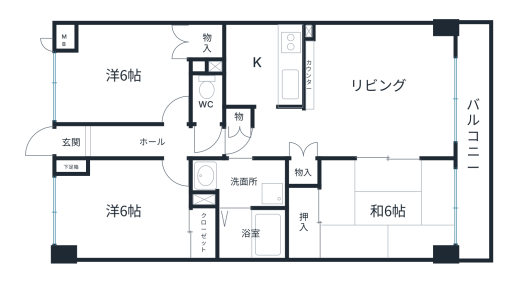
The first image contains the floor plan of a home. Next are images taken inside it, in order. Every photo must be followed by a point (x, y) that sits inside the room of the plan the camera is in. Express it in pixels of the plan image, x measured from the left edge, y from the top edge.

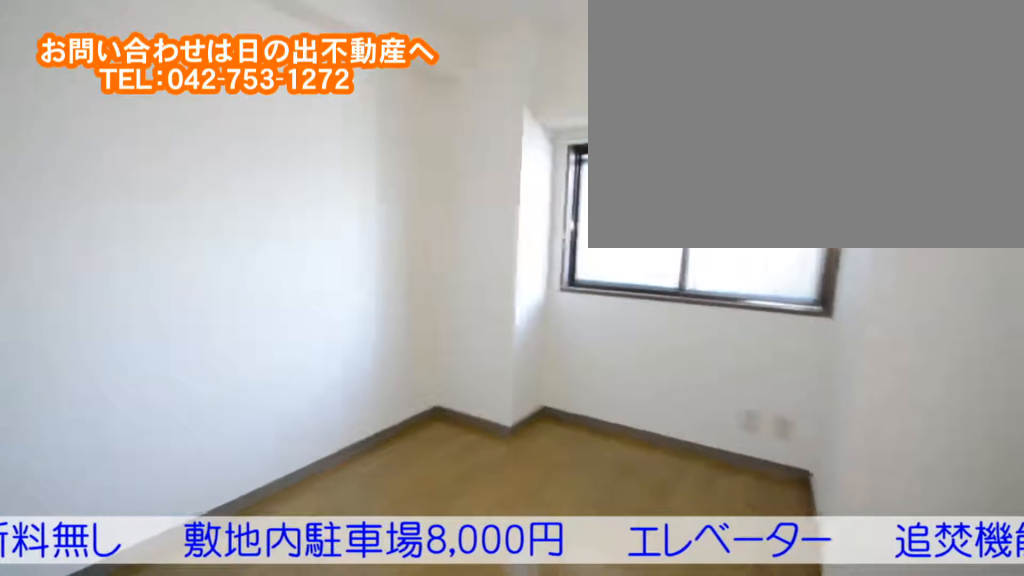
(94, 223)
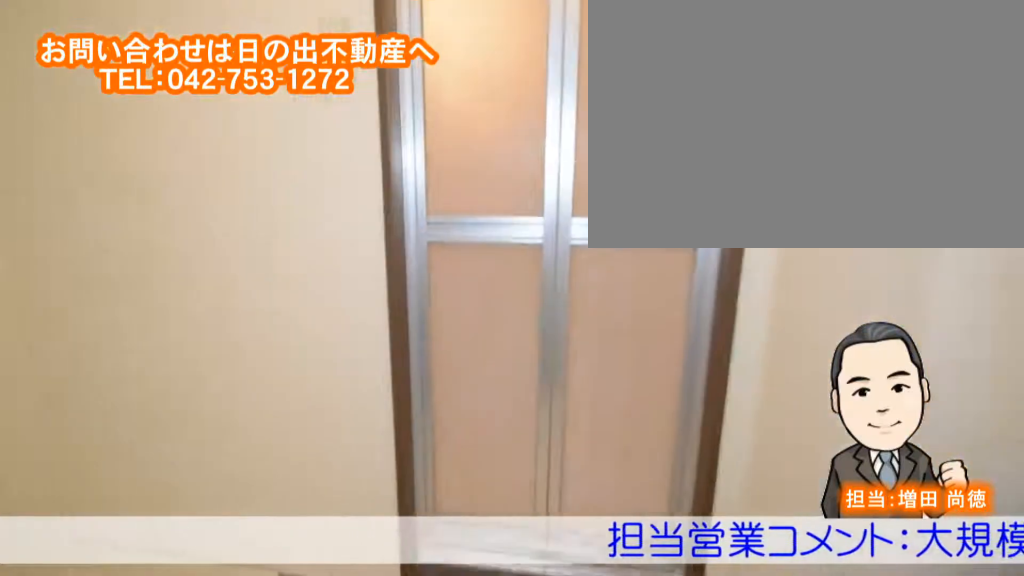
(258, 179)
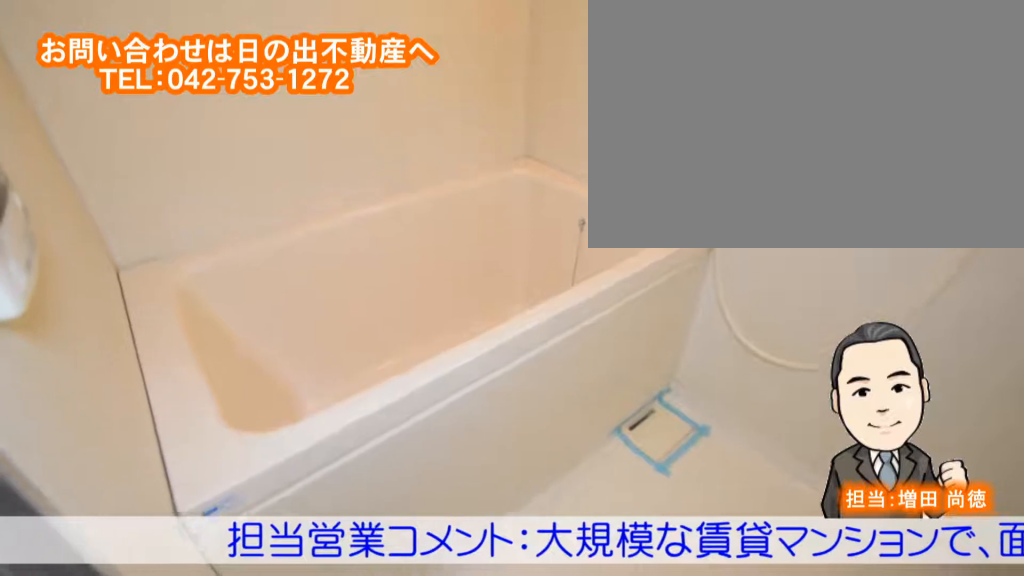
(252, 234)
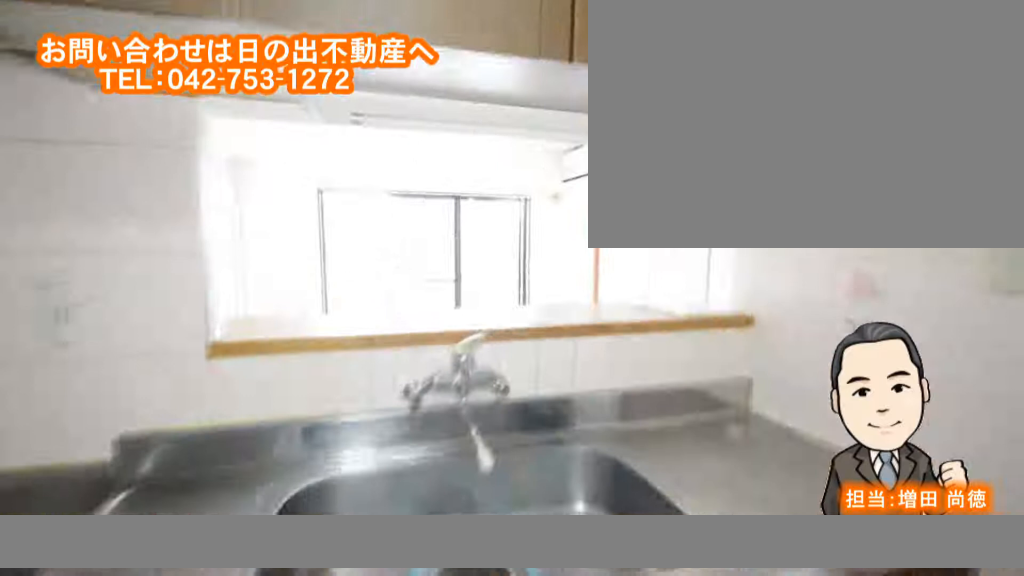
(254, 66)
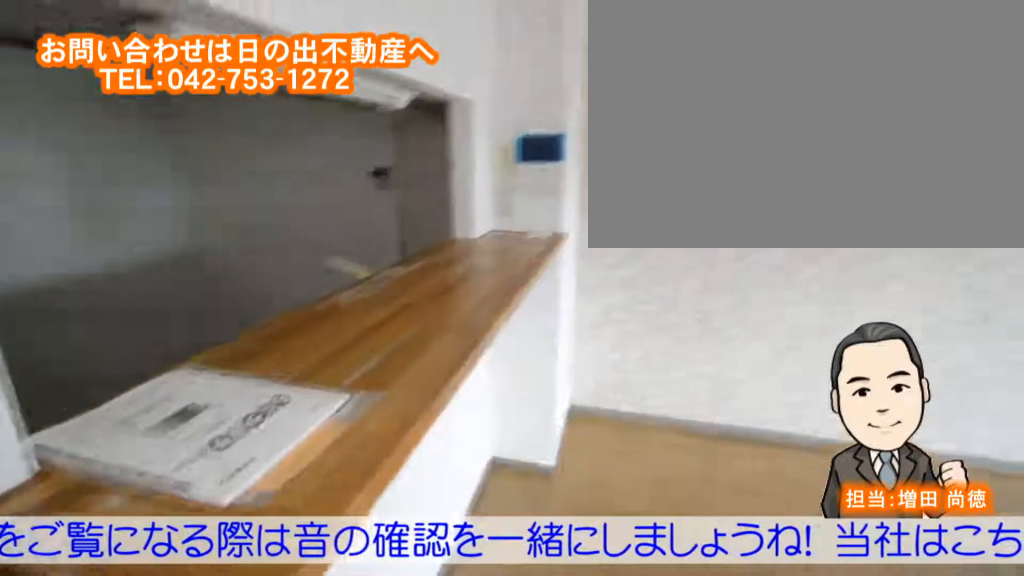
(373, 108)
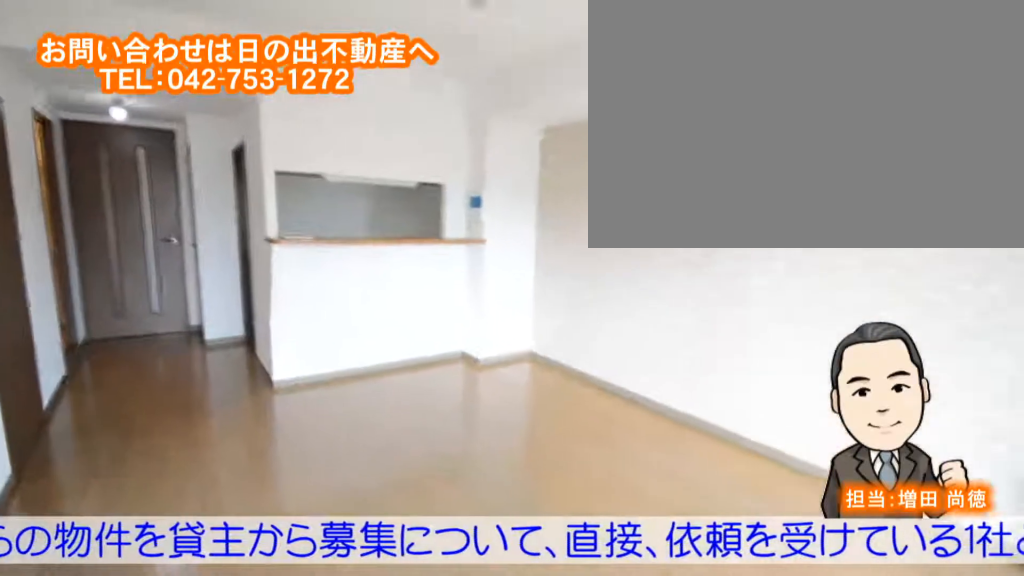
(374, 108)
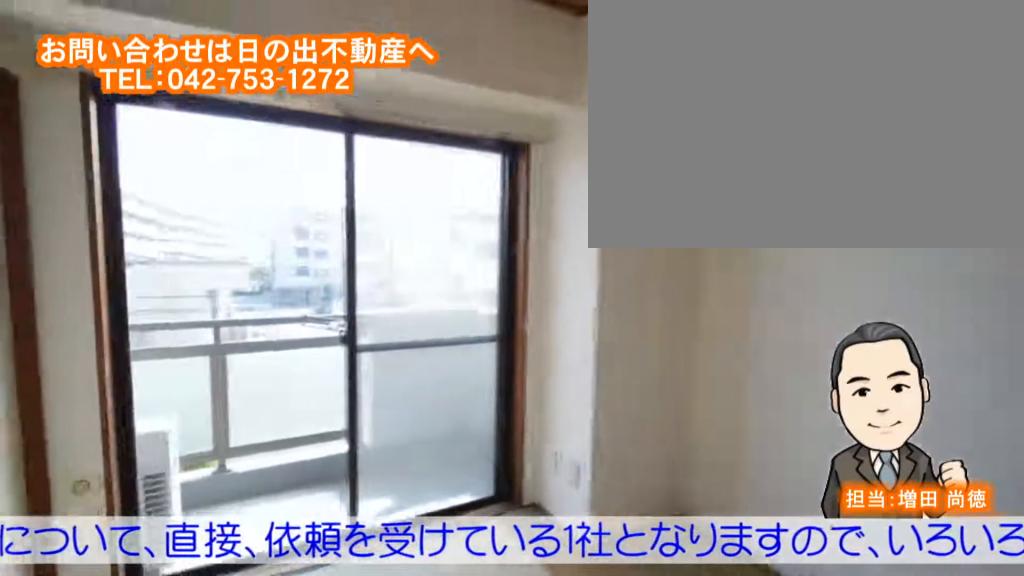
(353, 203)
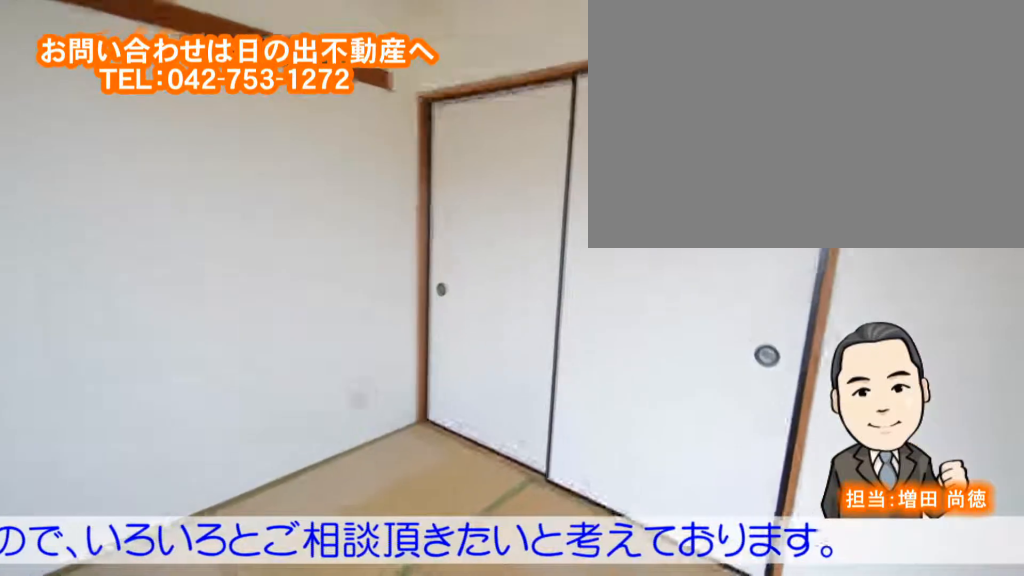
(353, 204)
